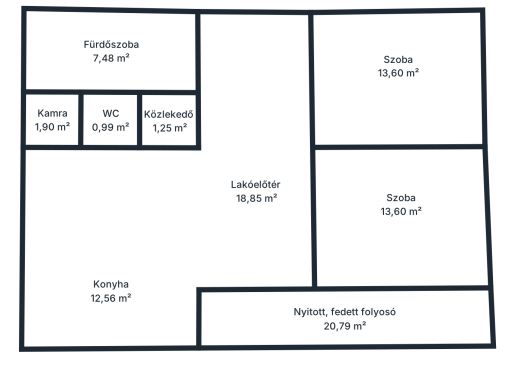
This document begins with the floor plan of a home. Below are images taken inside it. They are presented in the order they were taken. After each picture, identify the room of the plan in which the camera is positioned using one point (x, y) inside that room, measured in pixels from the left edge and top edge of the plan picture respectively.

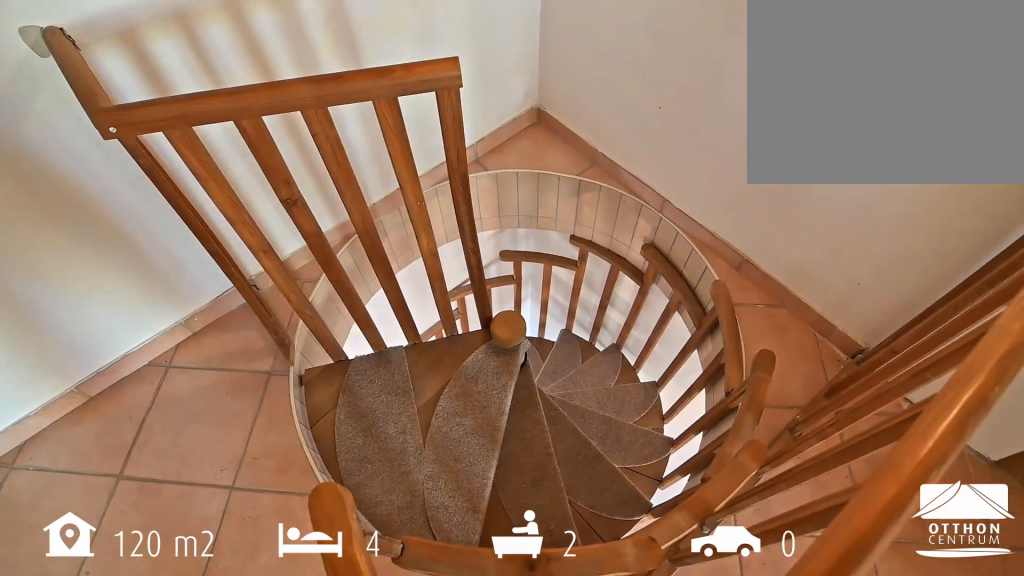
(237, 271)
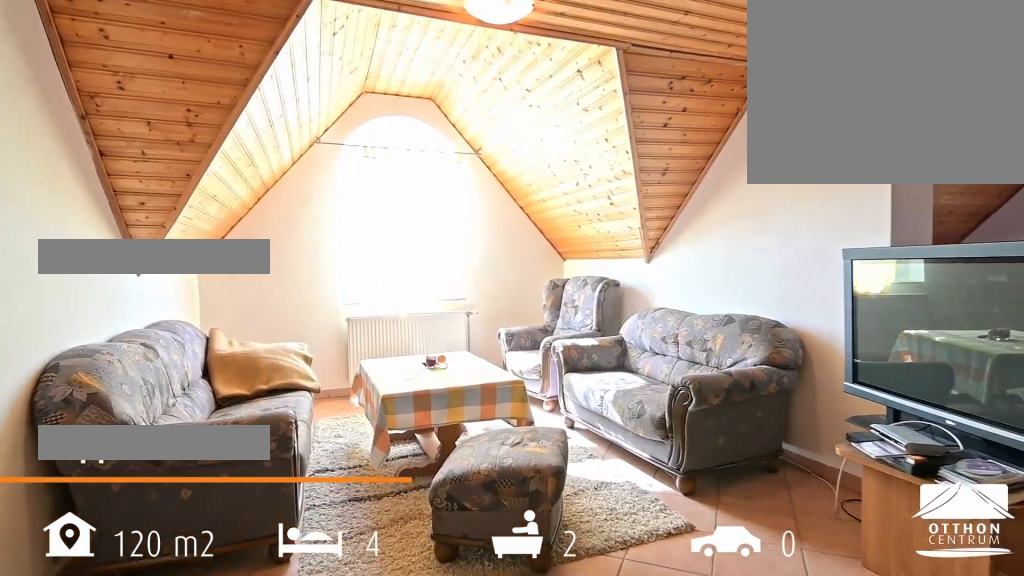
(255, 178)
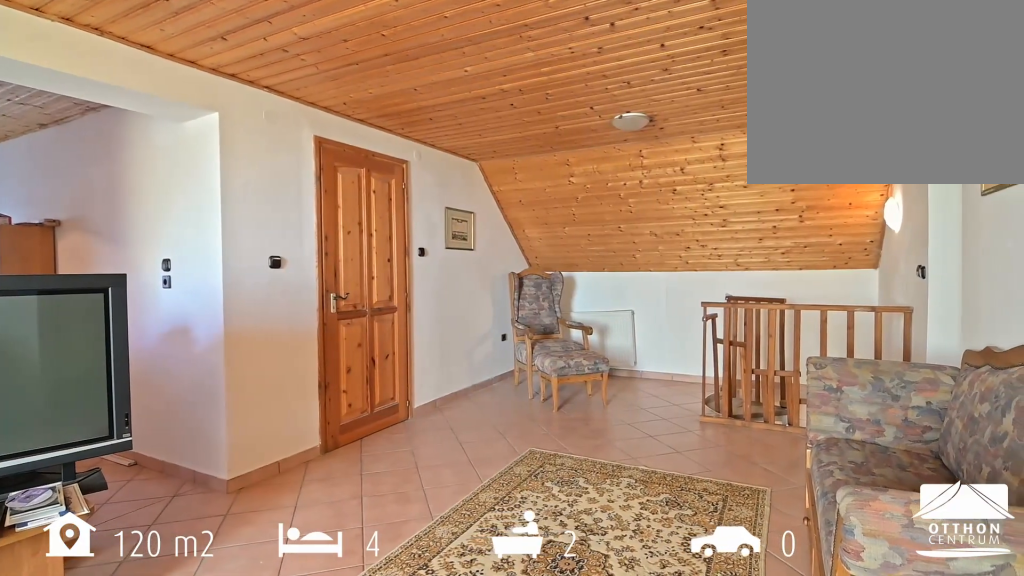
(255, 178)
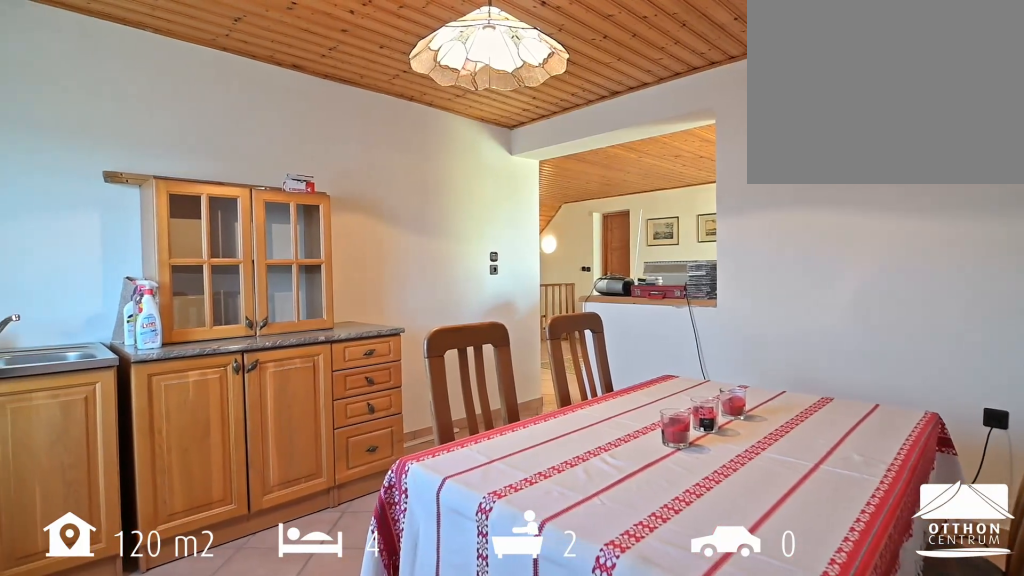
(110, 305)
